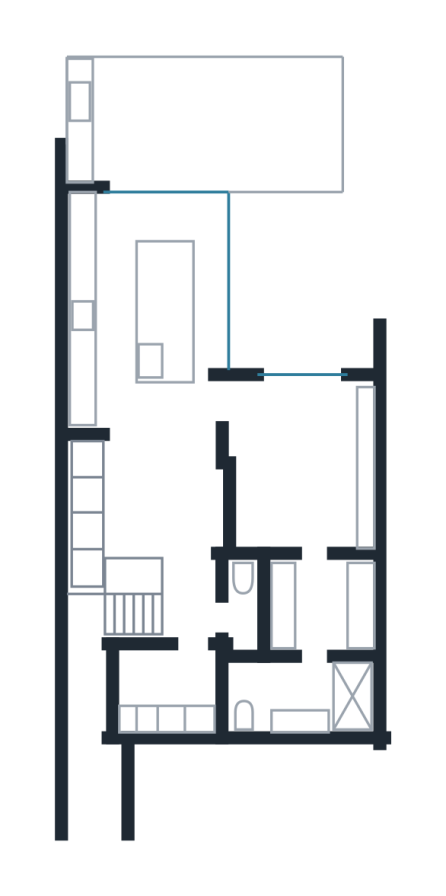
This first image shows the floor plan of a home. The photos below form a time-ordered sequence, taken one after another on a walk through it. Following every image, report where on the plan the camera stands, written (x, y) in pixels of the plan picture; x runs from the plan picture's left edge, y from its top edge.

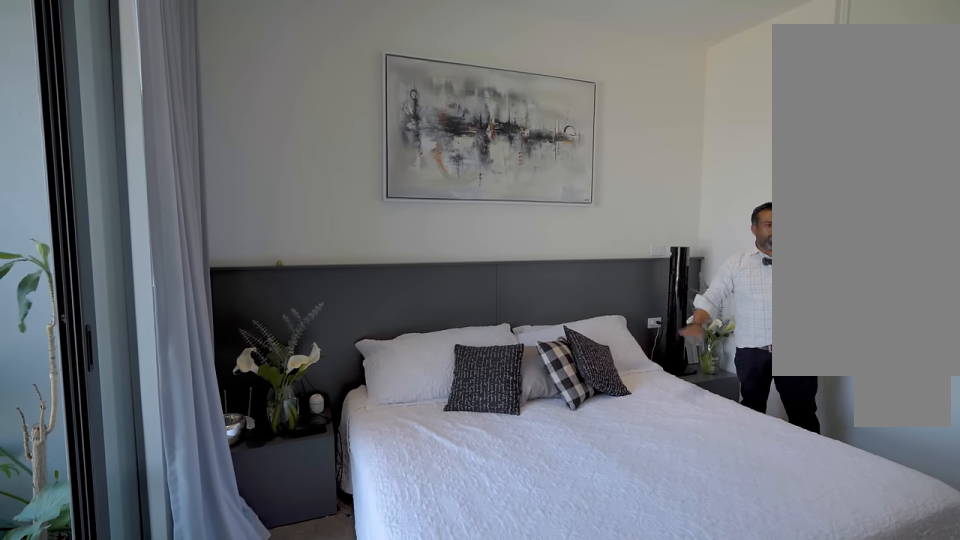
(302, 406)
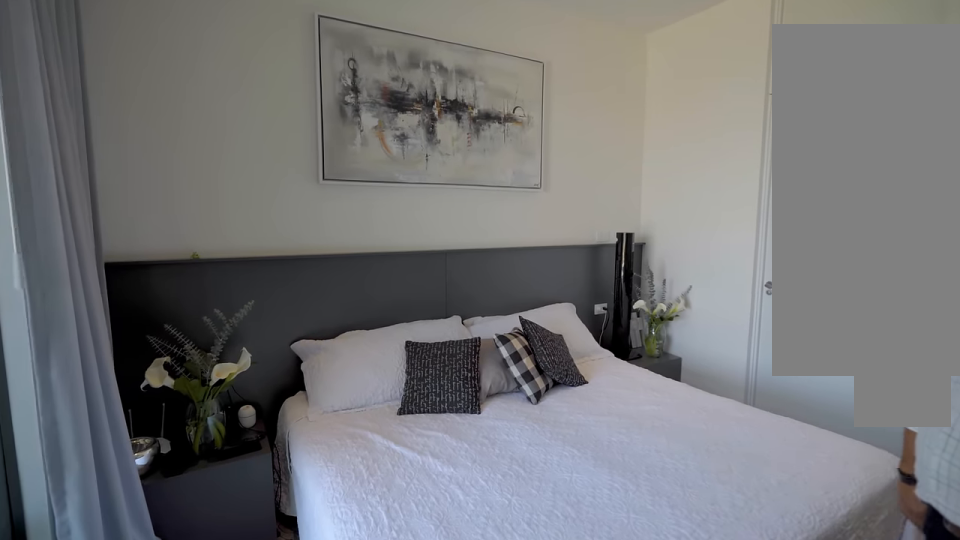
(295, 400)
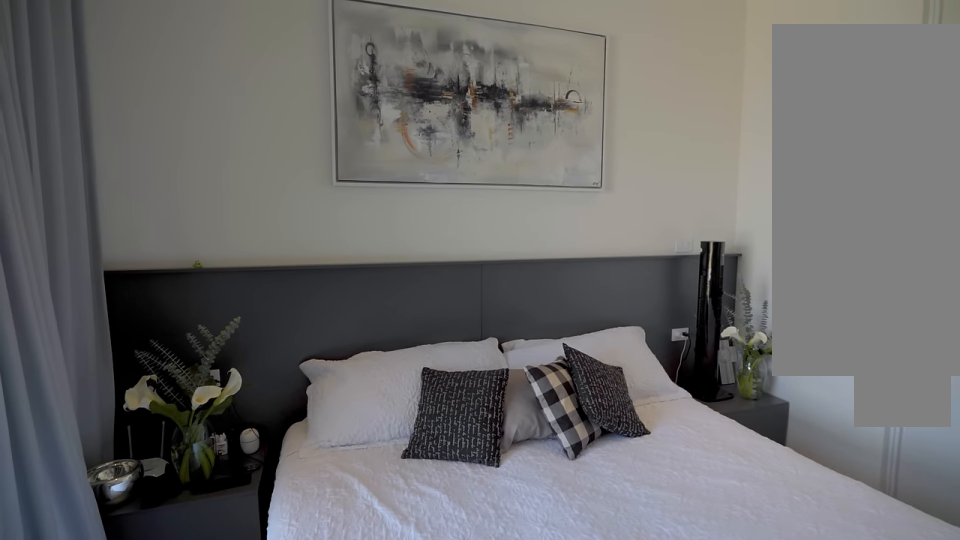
(295, 400)
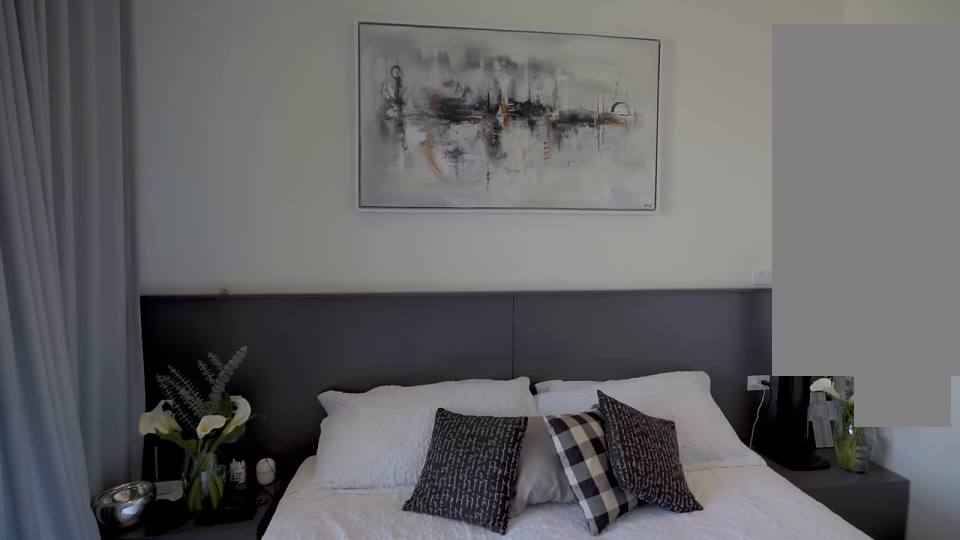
(295, 400)
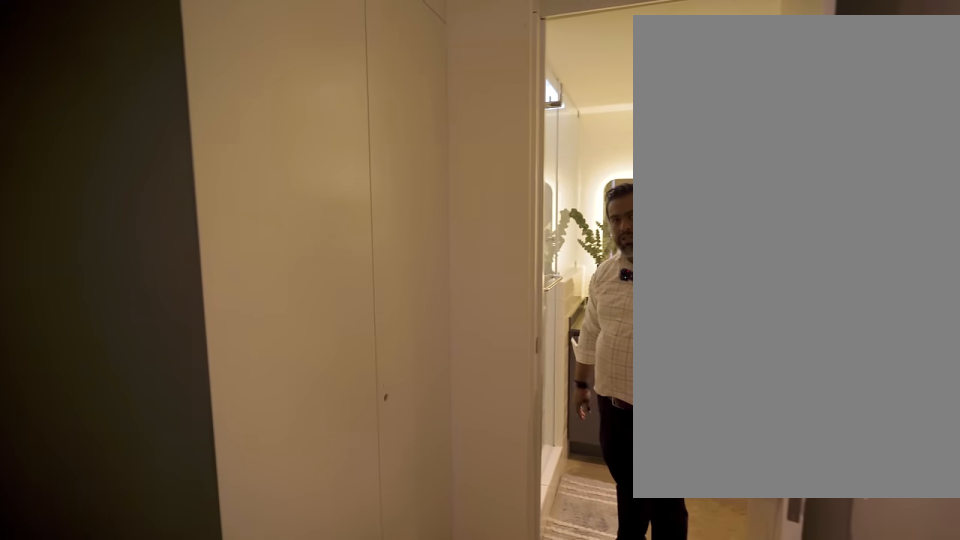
(312, 576)
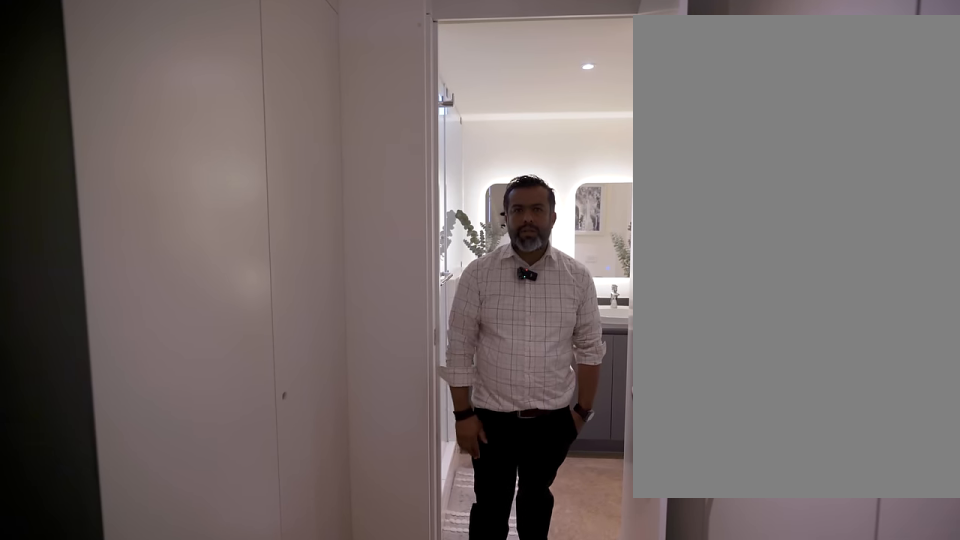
(314, 583)
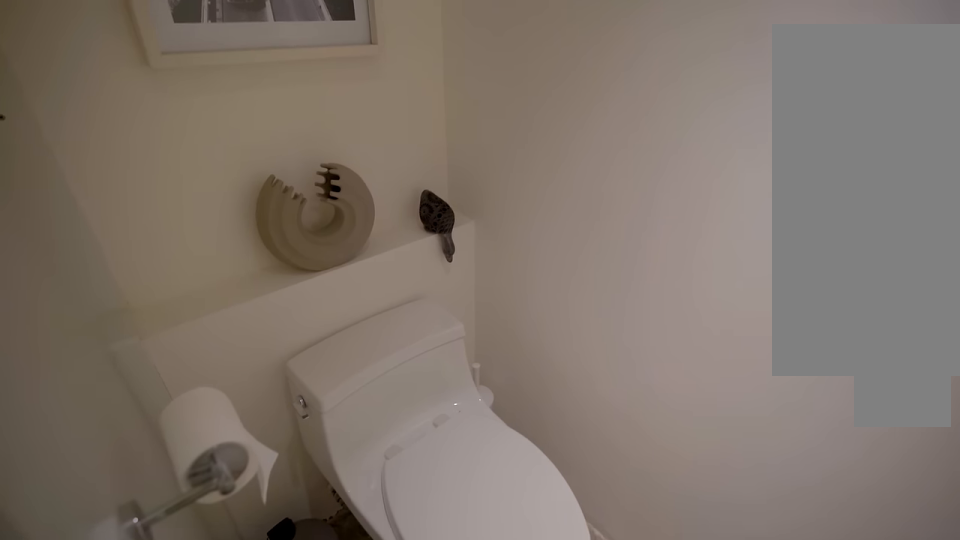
(307, 677)
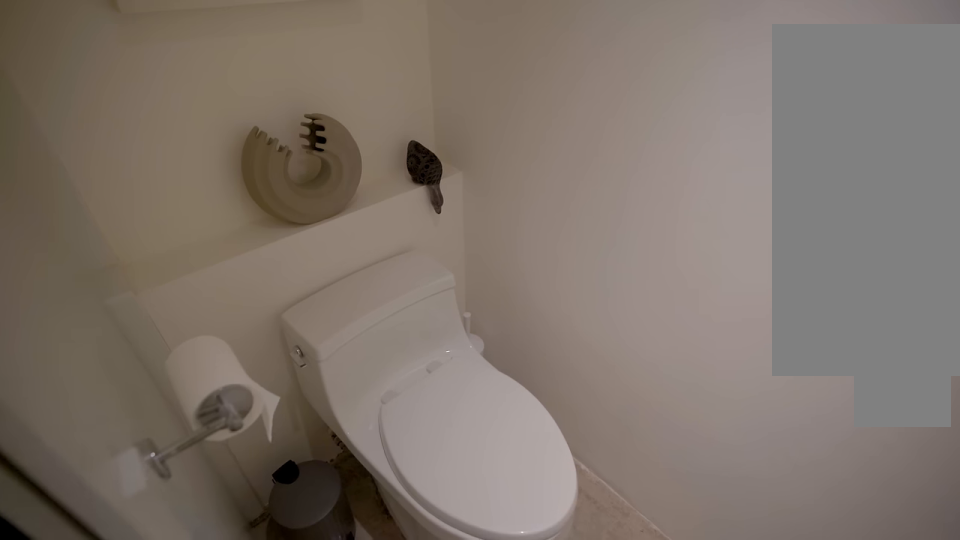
(307, 676)
